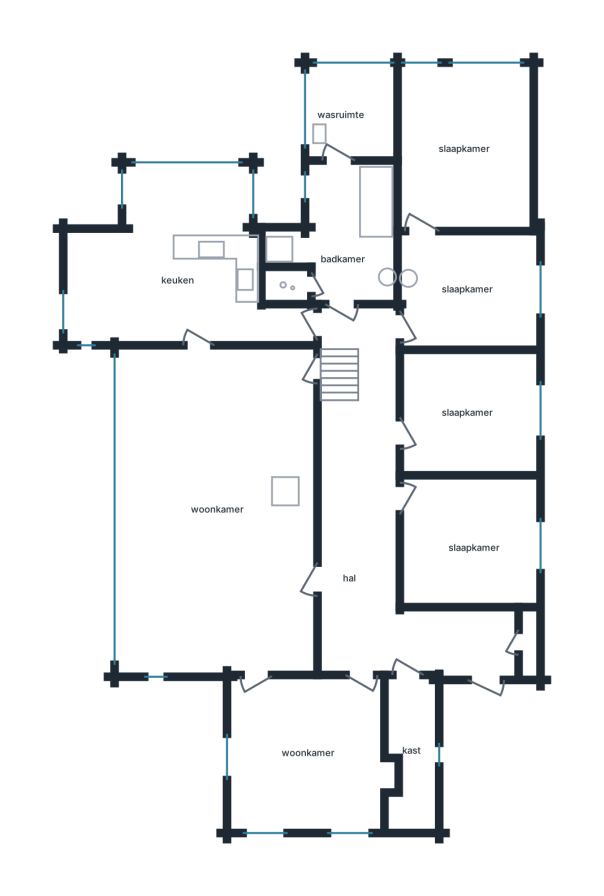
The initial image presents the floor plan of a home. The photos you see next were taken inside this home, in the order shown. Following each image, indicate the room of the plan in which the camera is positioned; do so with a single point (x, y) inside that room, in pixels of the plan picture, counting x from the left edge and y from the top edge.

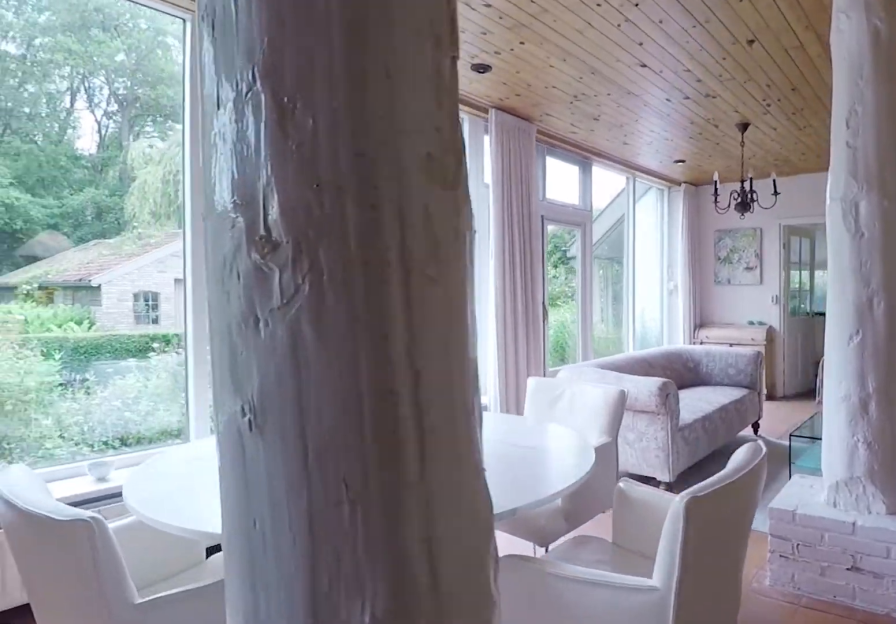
(218, 510)
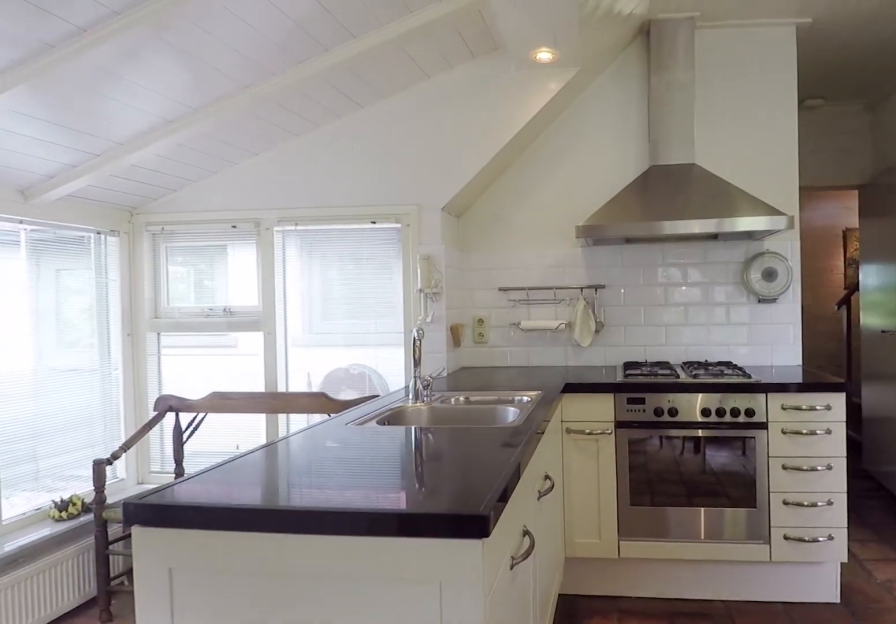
(179, 266)
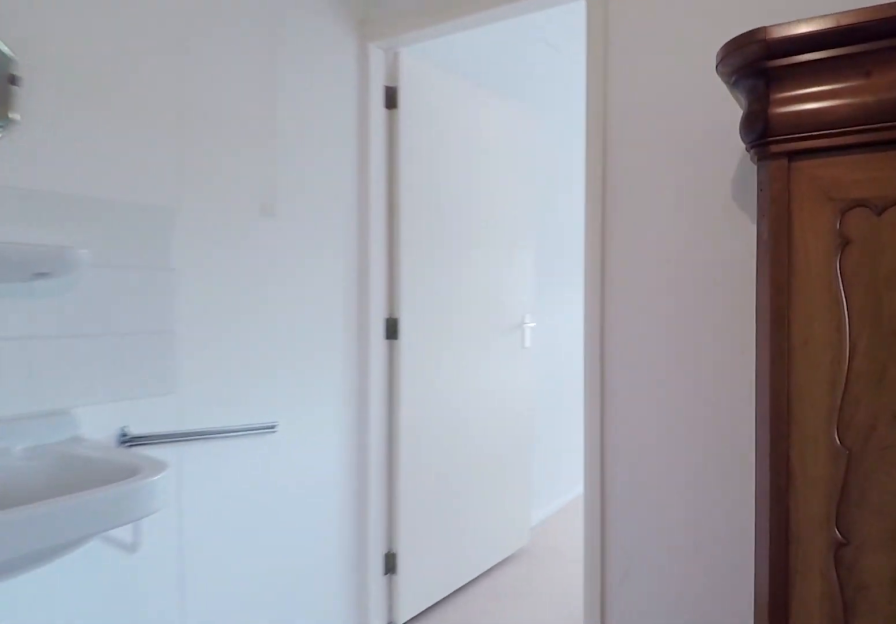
(467, 290)
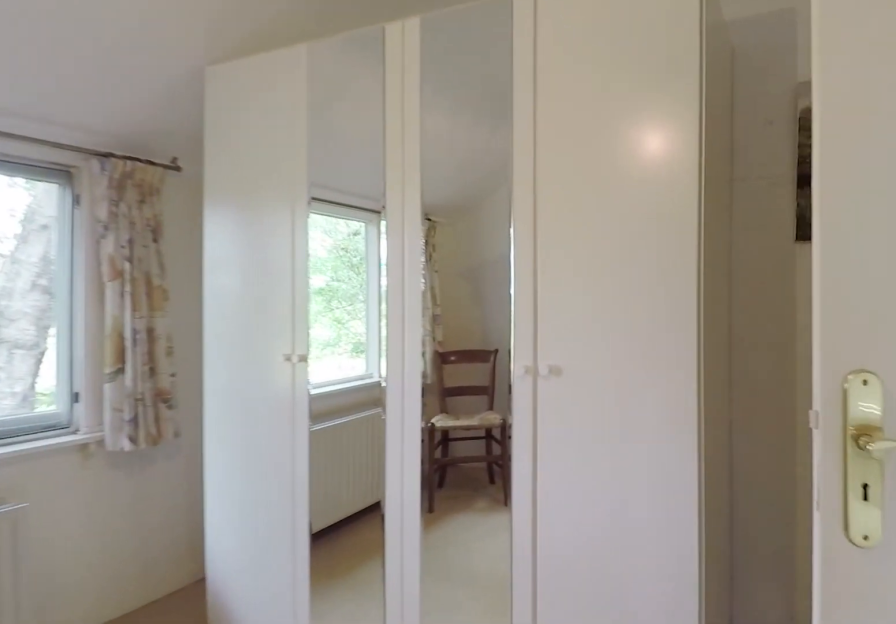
(467, 290)
